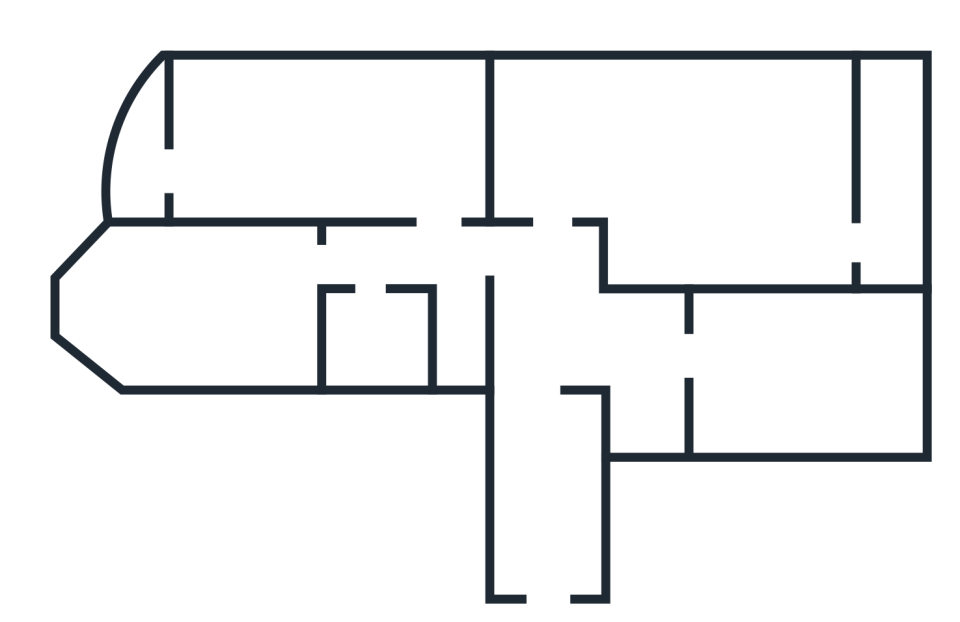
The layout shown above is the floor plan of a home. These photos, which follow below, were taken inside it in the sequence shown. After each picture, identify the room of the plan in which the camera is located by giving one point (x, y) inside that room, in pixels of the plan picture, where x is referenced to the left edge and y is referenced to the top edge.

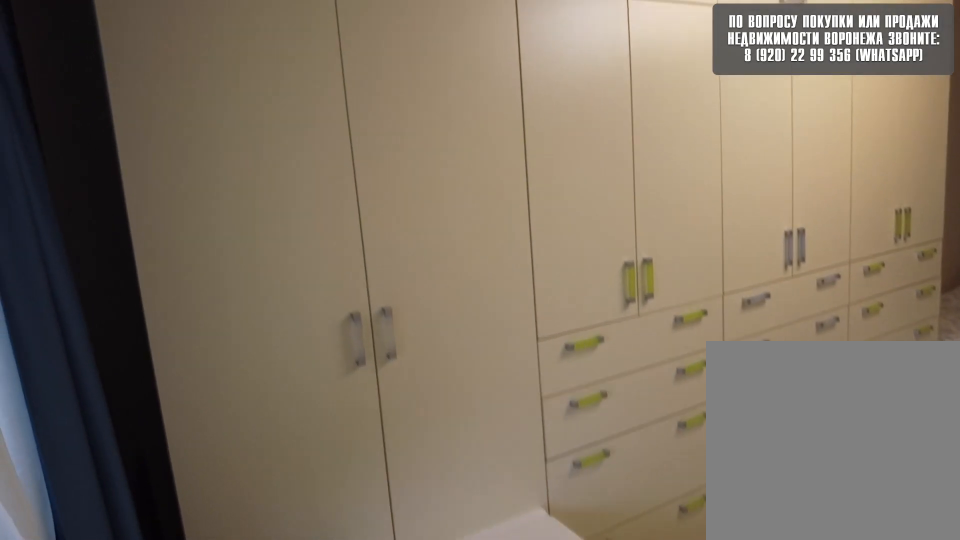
(394, 152)
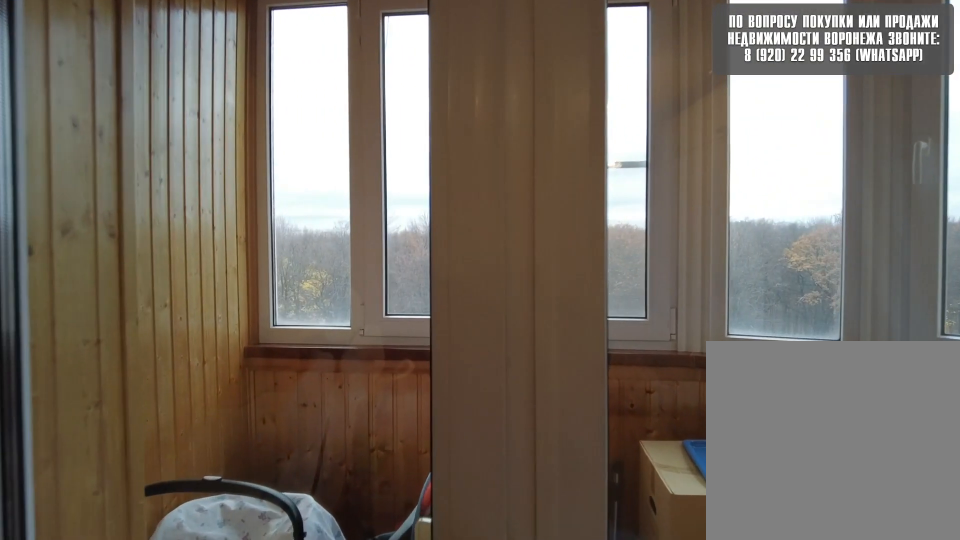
(233, 156)
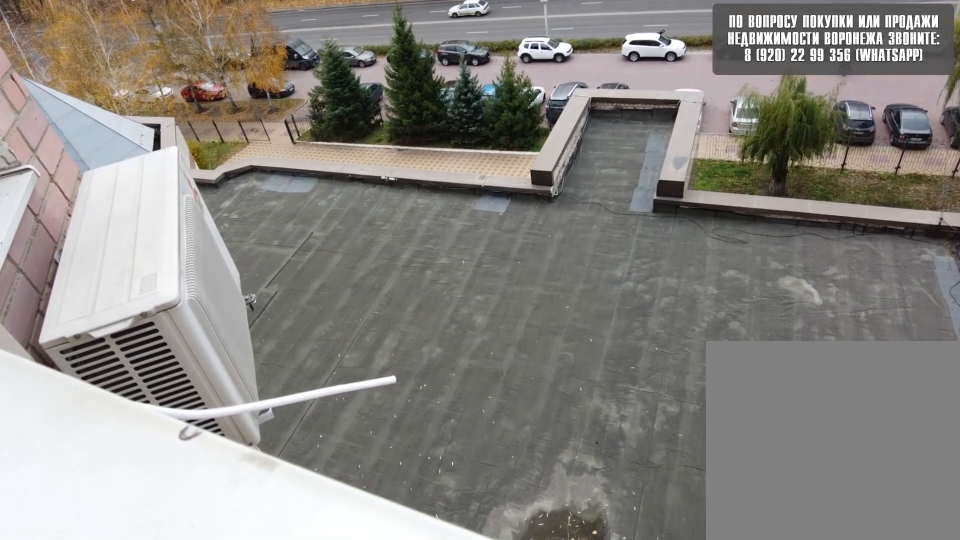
(149, 159)
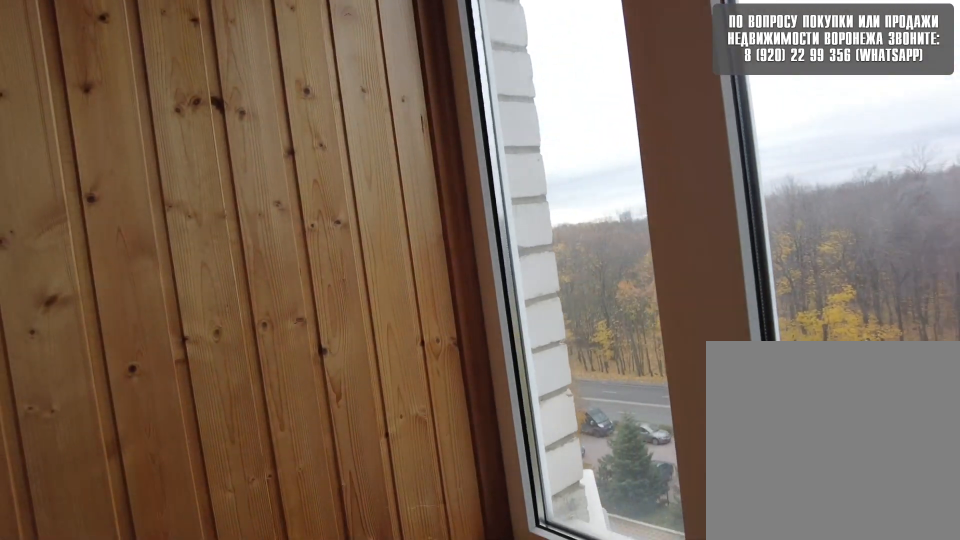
(149, 159)
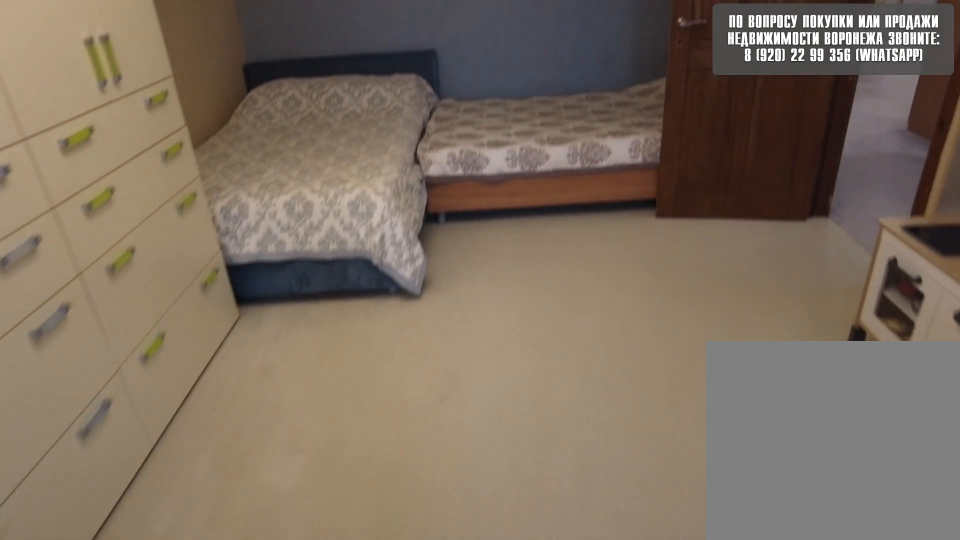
(222, 167)
